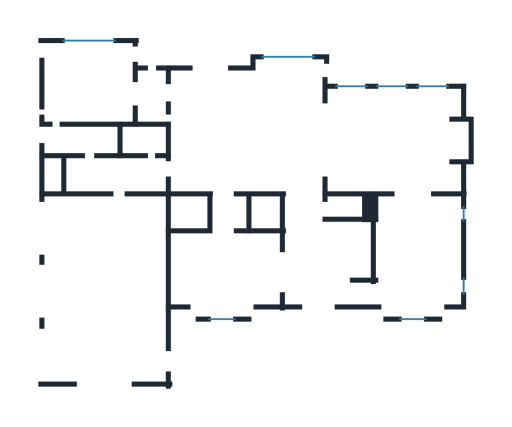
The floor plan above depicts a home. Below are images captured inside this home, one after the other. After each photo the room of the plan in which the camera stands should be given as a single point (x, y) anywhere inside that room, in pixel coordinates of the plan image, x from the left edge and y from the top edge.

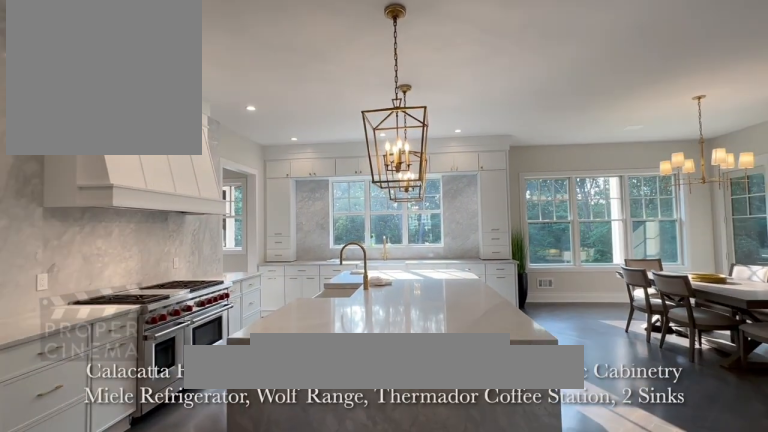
(212, 130)
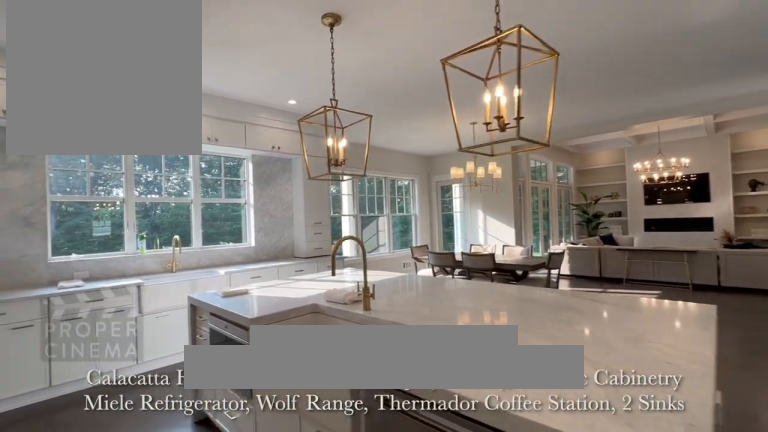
(212, 130)
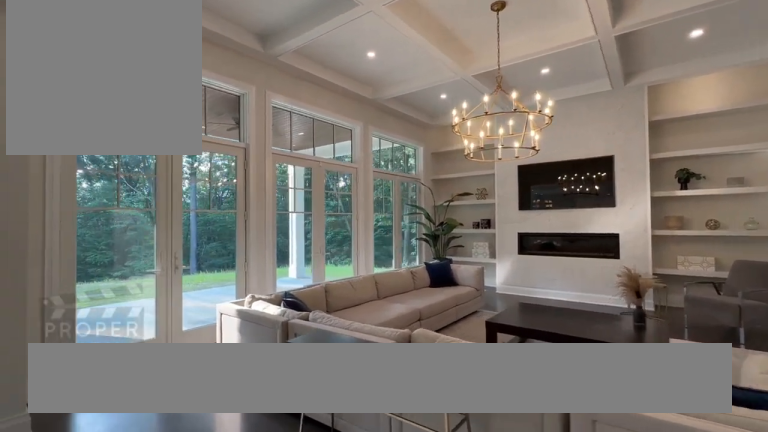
(398, 140)
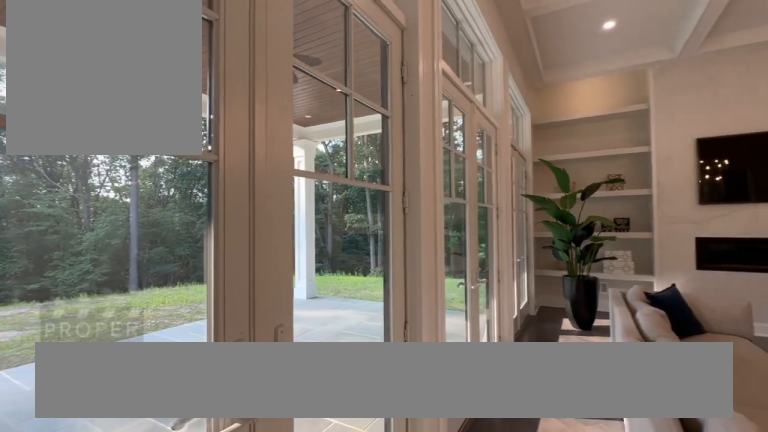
(398, 140)
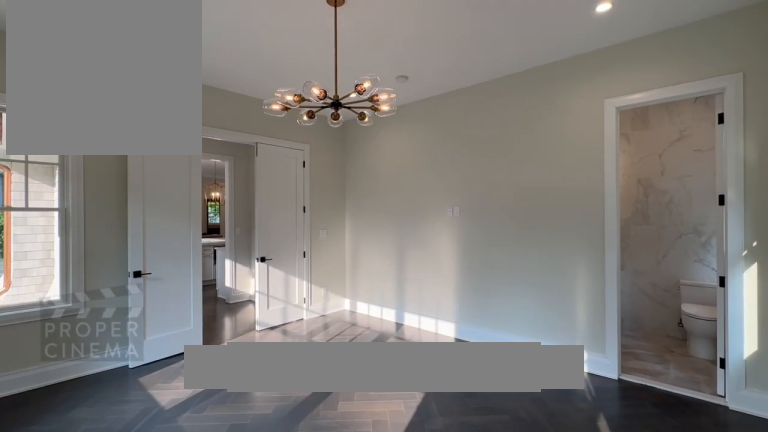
(89, 81)
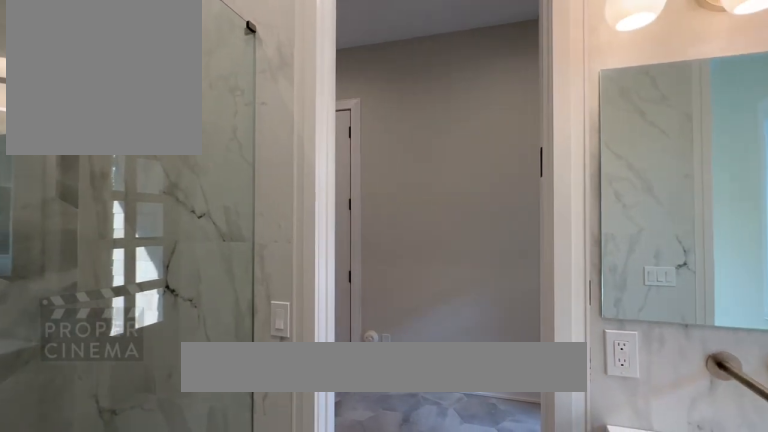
(83, 140)
